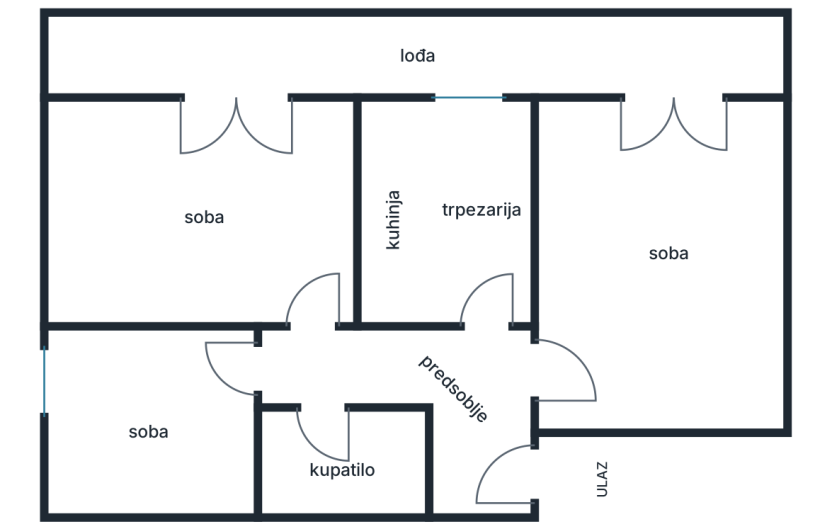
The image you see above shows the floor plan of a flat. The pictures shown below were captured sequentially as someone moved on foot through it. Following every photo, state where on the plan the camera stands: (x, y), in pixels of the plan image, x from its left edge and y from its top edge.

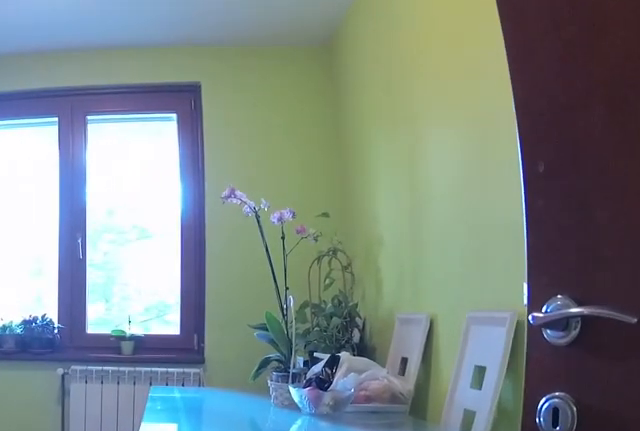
(511, 370)
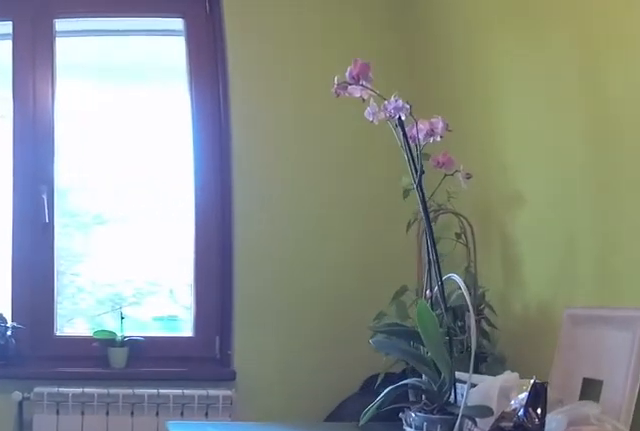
(511, 267)
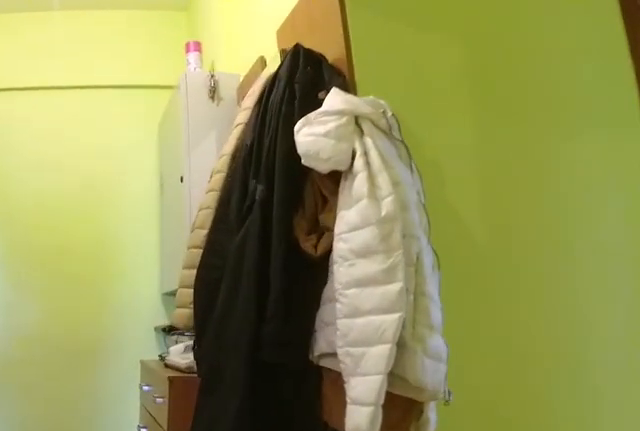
(493, 304)
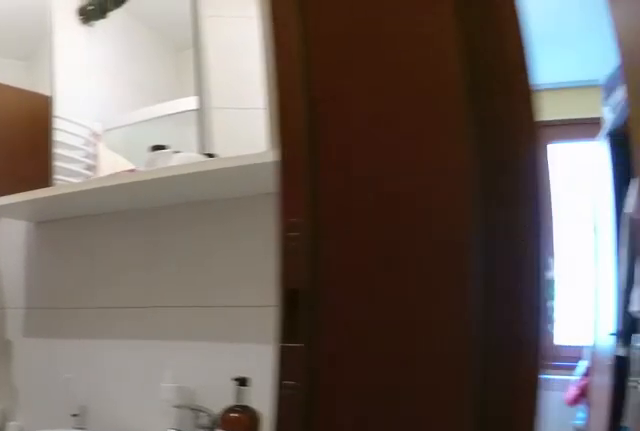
(351, 370)
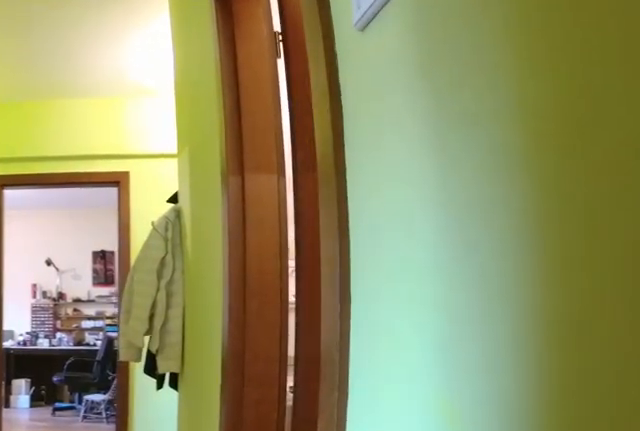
(242, 366)
